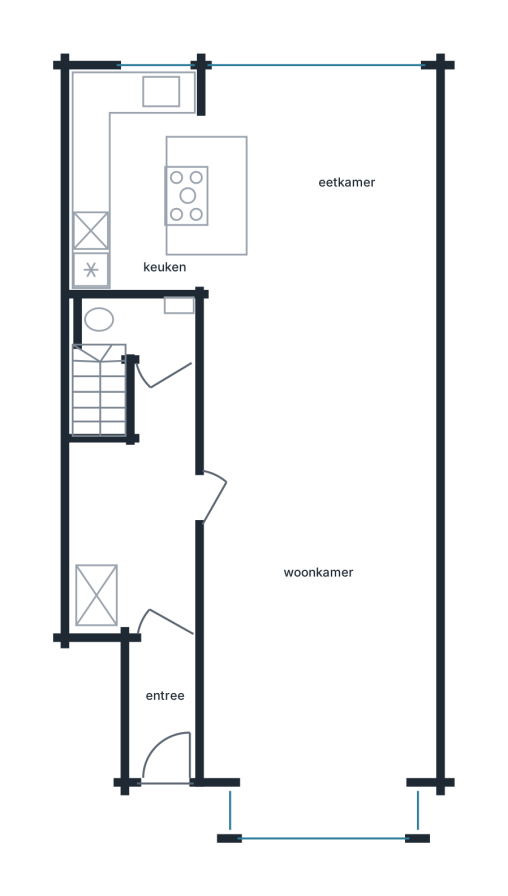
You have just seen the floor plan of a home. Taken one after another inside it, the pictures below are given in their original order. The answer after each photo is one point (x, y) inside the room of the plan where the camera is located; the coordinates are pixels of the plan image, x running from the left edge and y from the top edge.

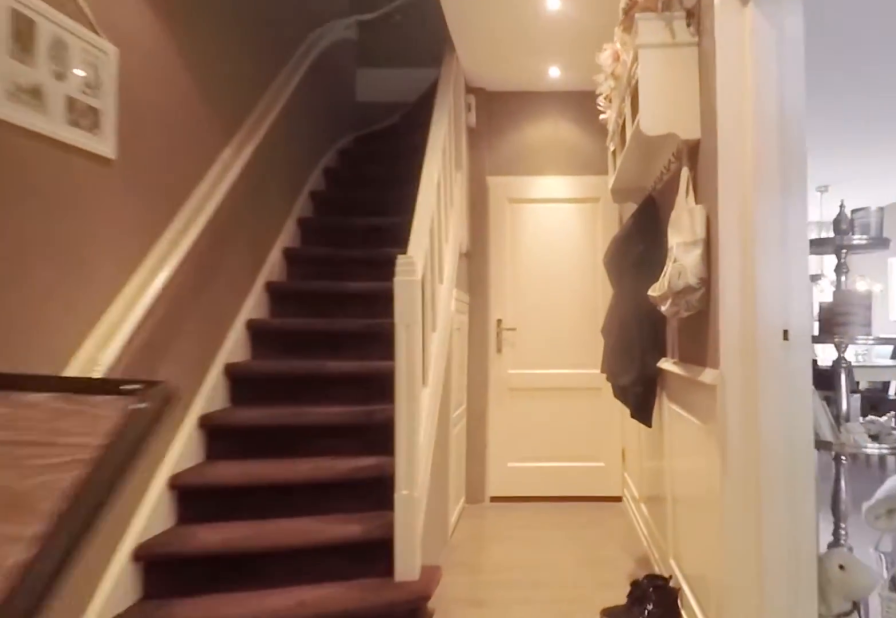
(145, 559)
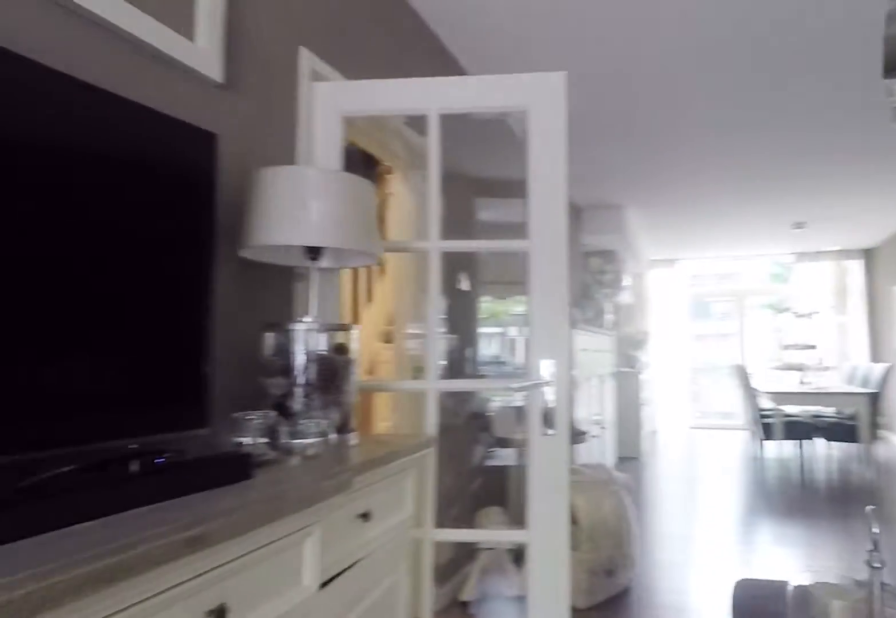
(317, 431)
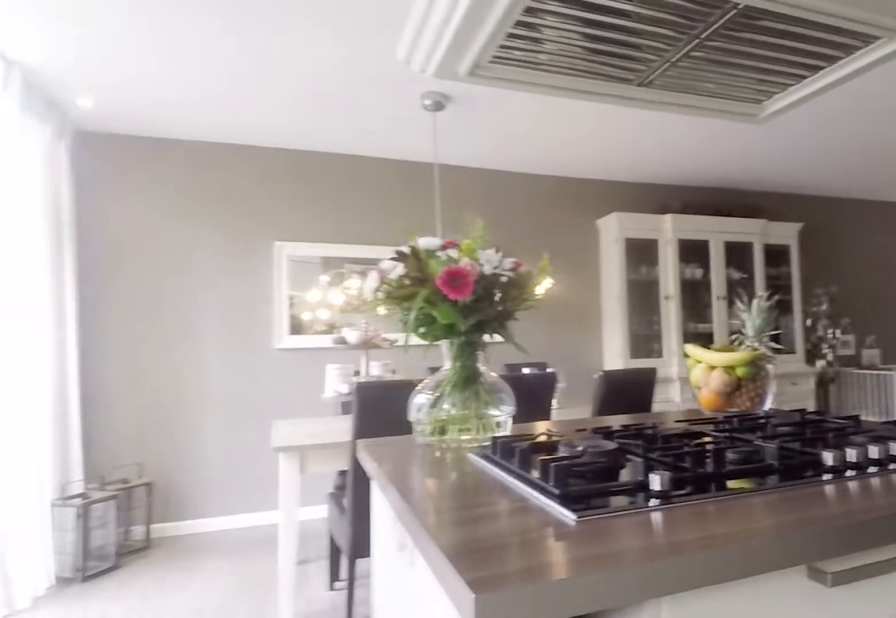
(220, 152)
